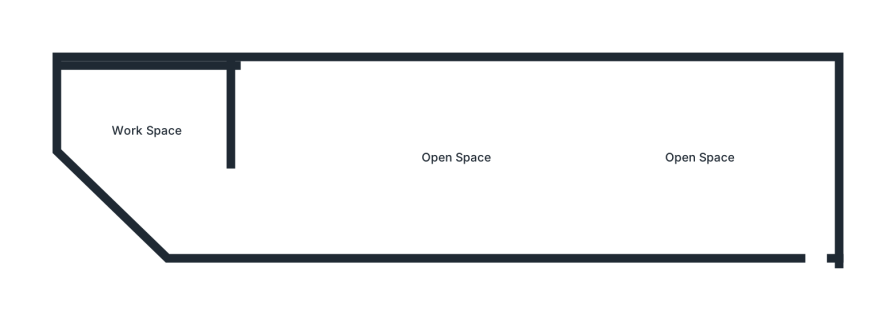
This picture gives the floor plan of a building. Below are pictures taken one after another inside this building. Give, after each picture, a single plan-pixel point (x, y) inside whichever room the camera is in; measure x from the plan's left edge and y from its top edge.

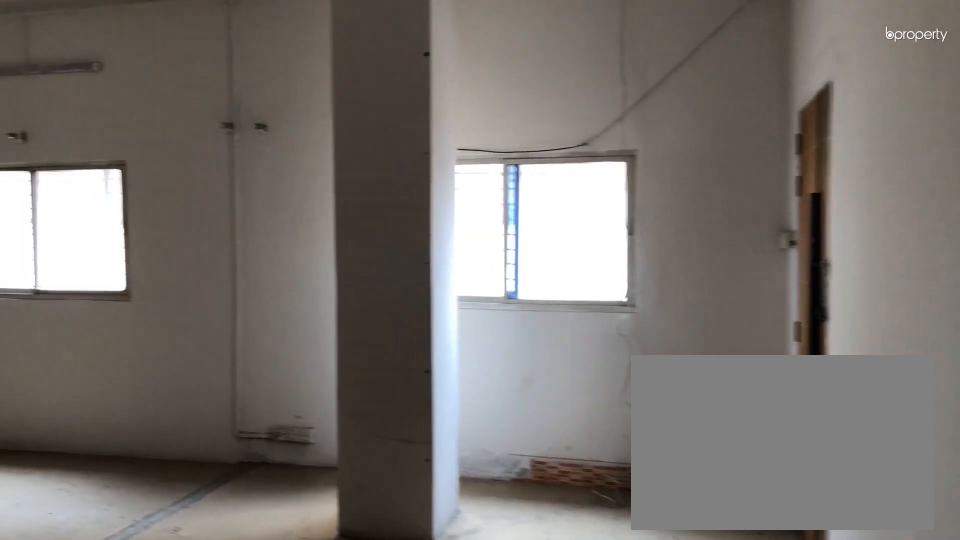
(816, 220)
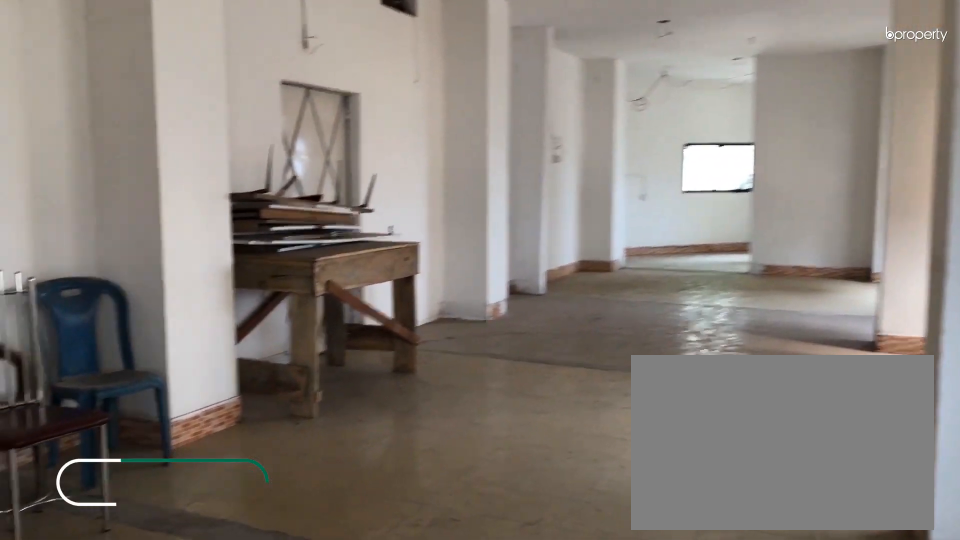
(699, 160)
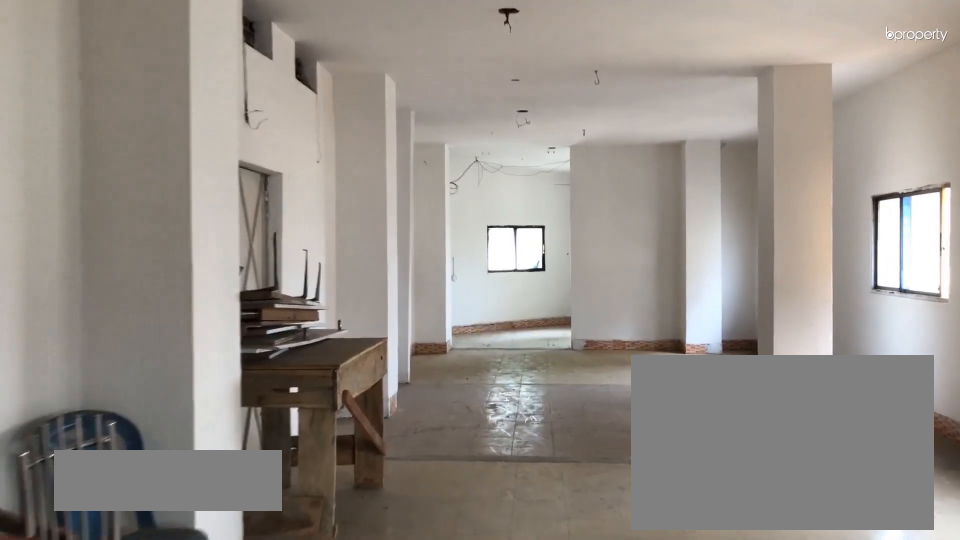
(454, 160)
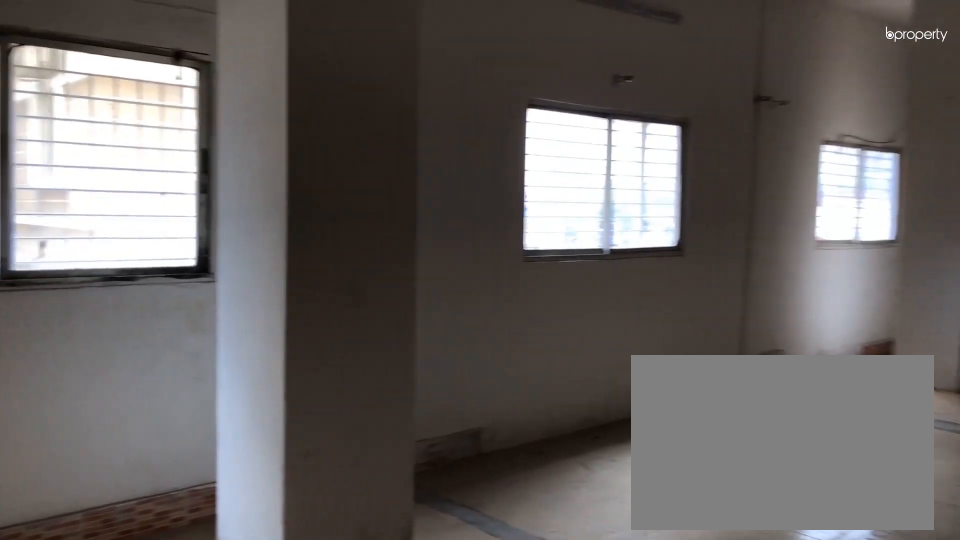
(454, 160)
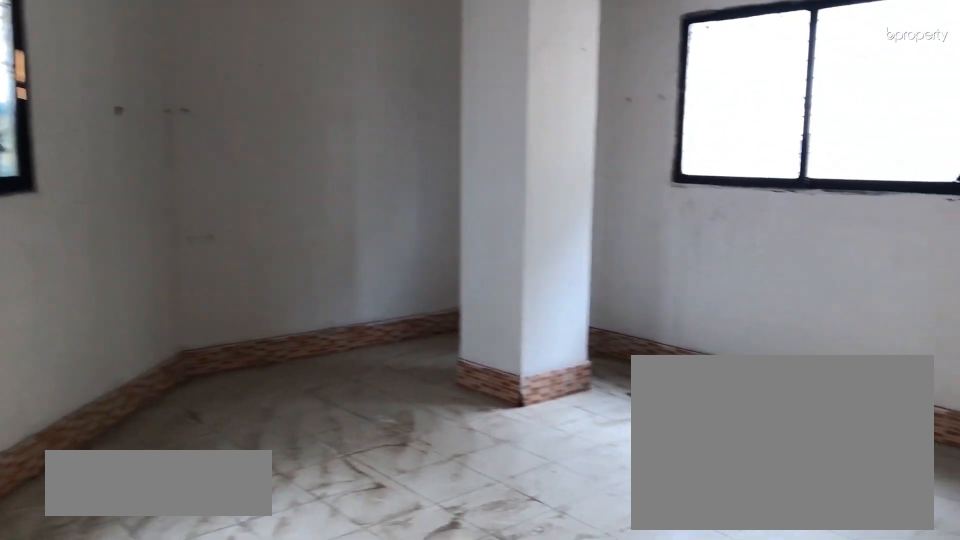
(147, 132)
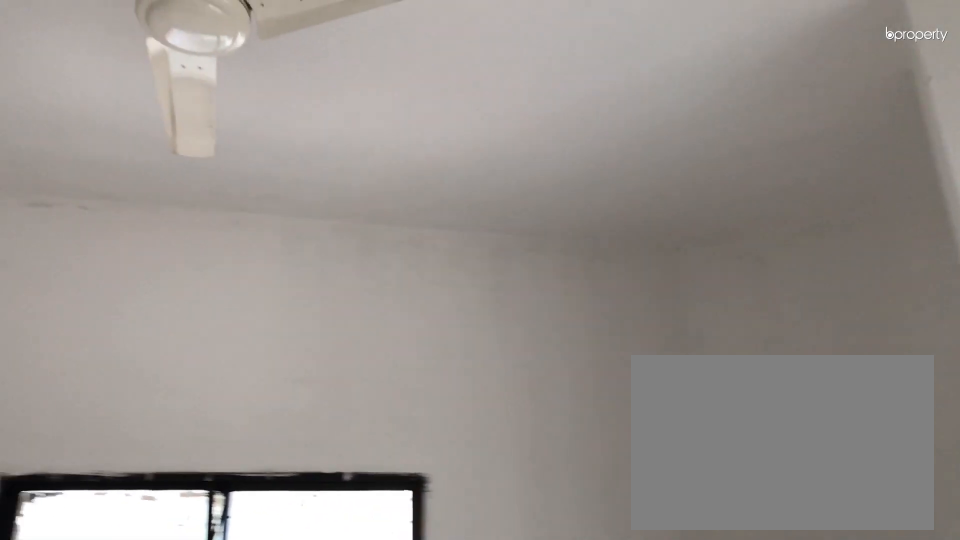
(147, 132)
